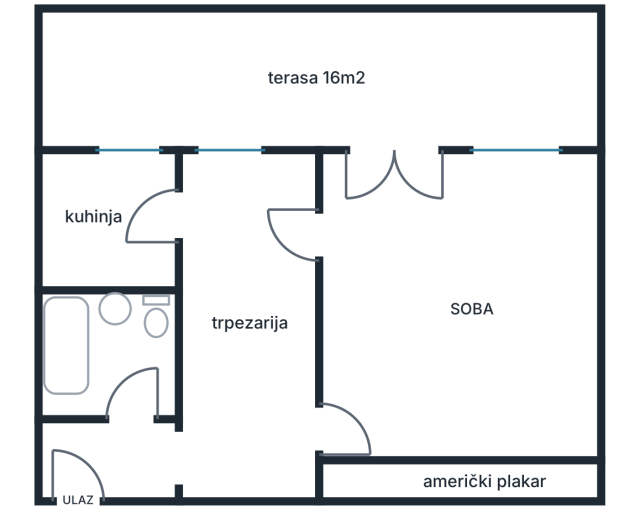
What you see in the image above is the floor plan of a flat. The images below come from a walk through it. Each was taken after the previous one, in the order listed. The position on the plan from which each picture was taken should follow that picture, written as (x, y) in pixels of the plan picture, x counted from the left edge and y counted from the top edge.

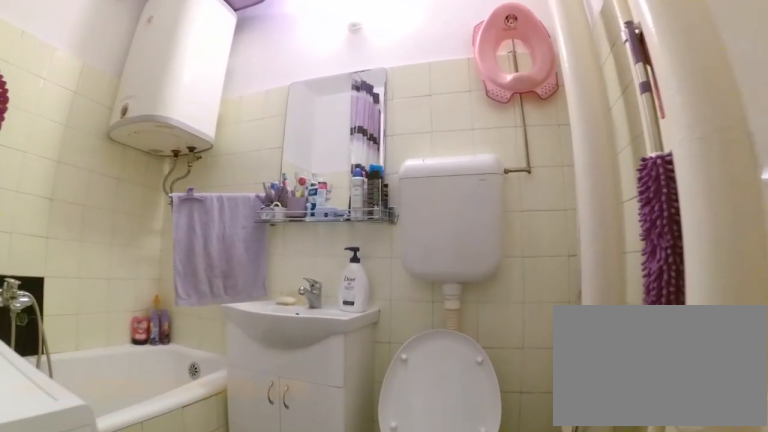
(147, 409)
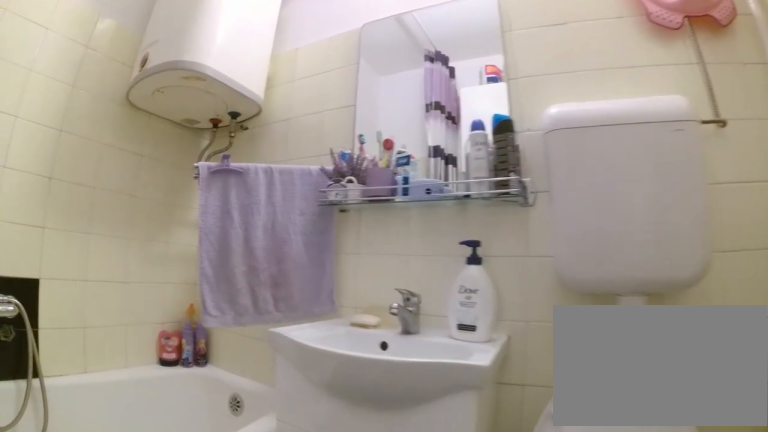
(150, 378)
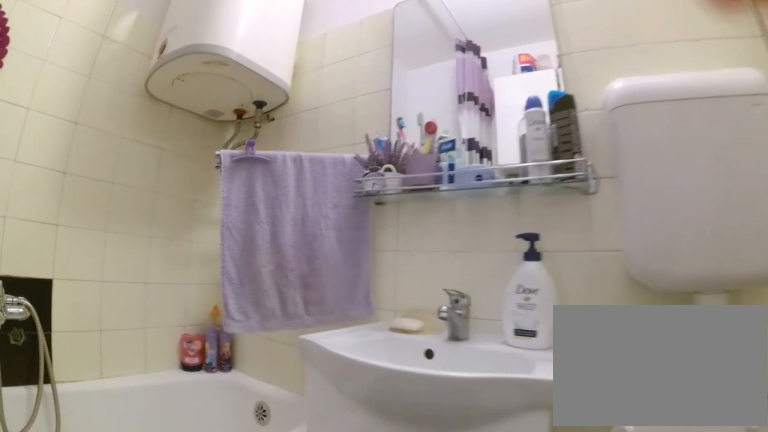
(154, 374)
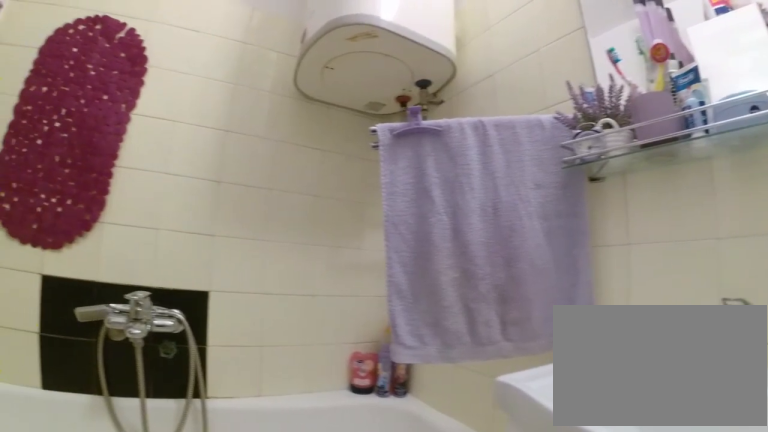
(163, 363)
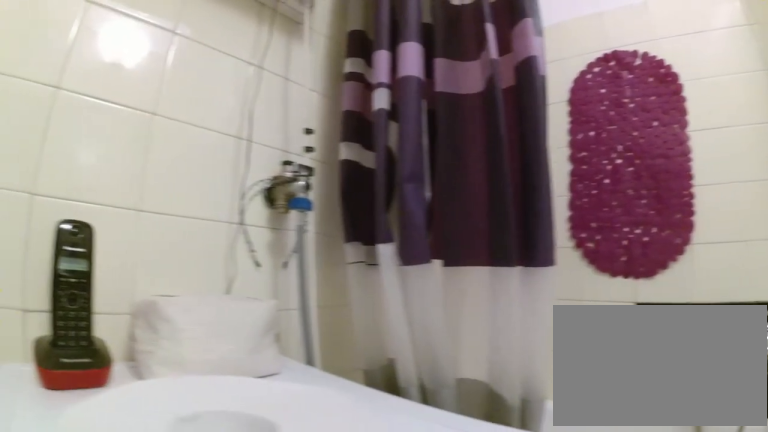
(160, 351)
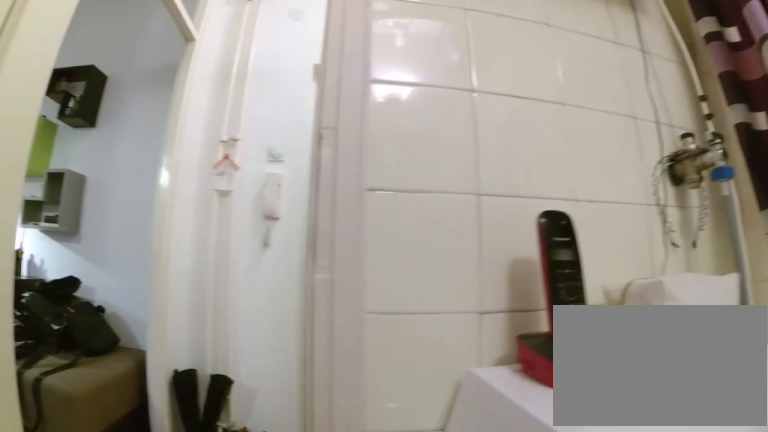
(149, 352)
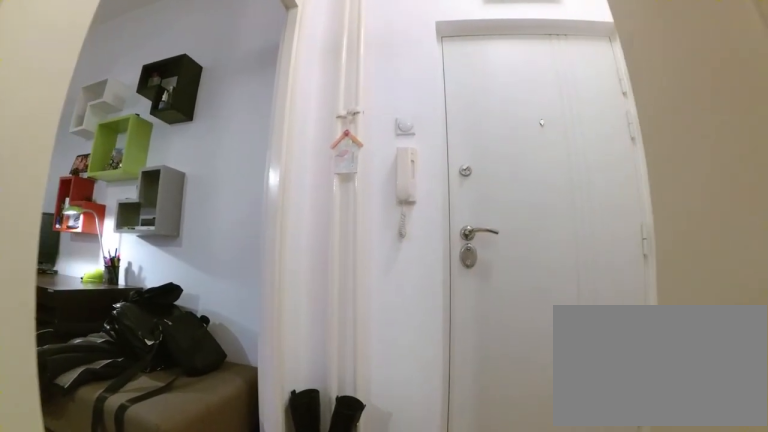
(143, 373)
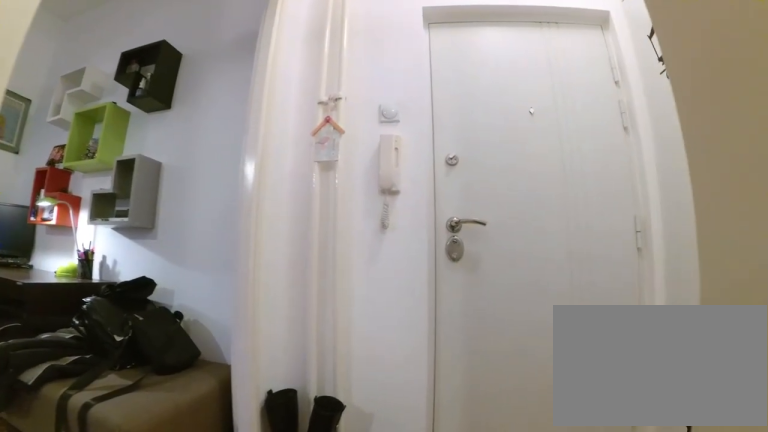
(143, 379)
